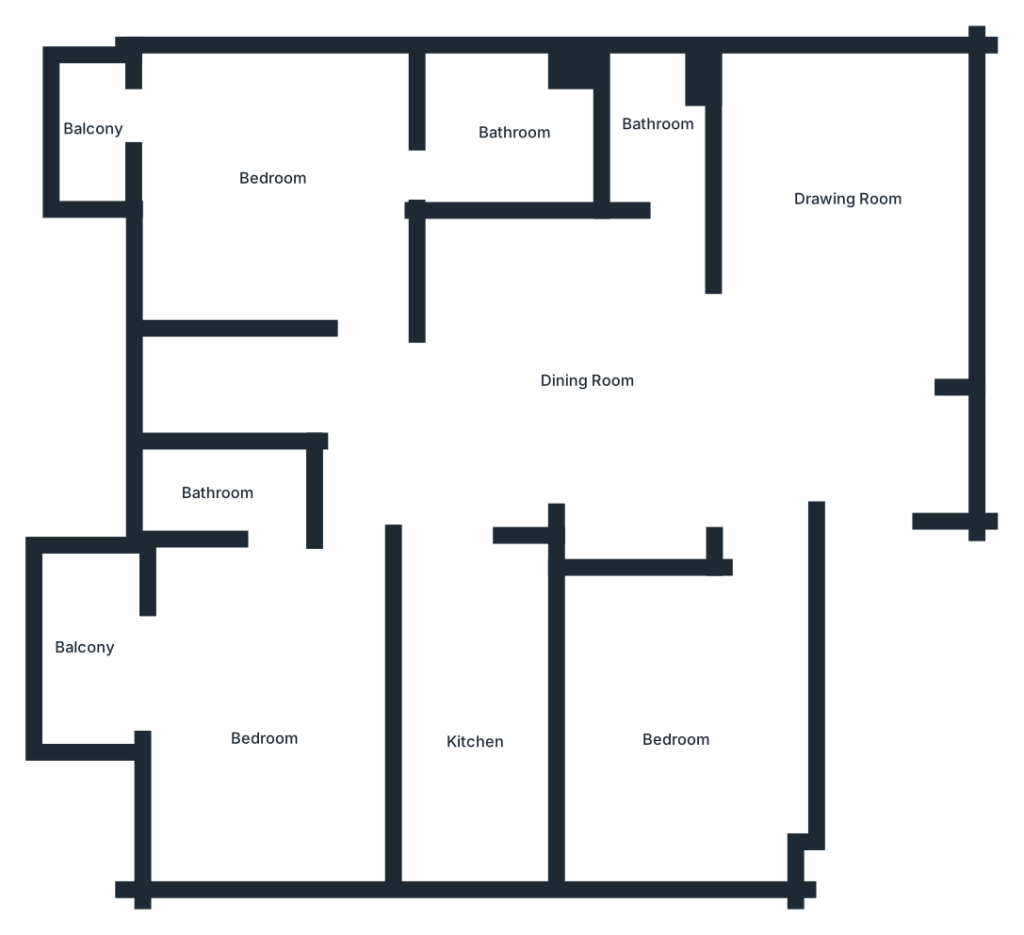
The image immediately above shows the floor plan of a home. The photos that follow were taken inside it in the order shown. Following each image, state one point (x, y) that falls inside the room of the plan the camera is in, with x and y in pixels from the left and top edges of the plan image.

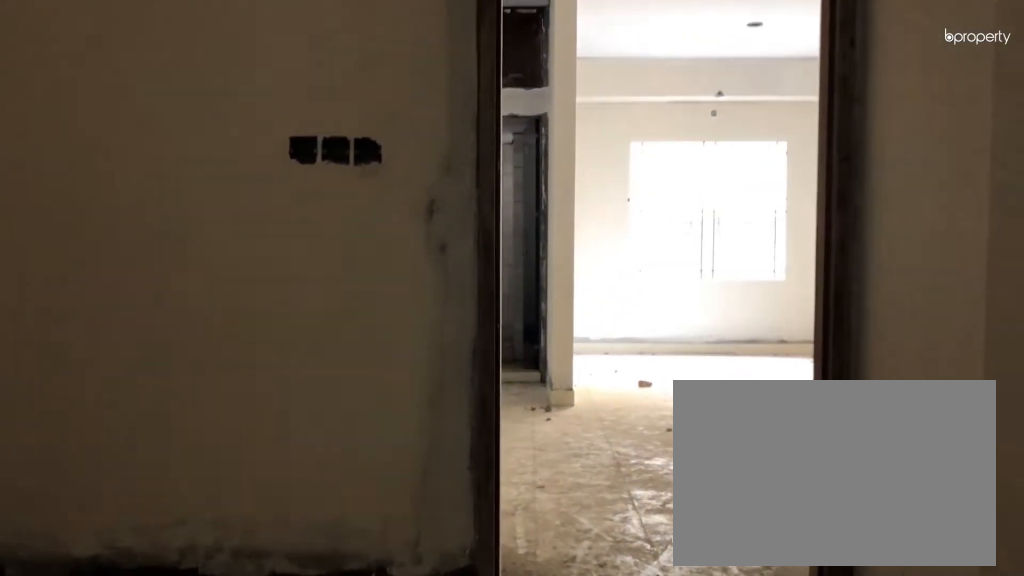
(685, 734)
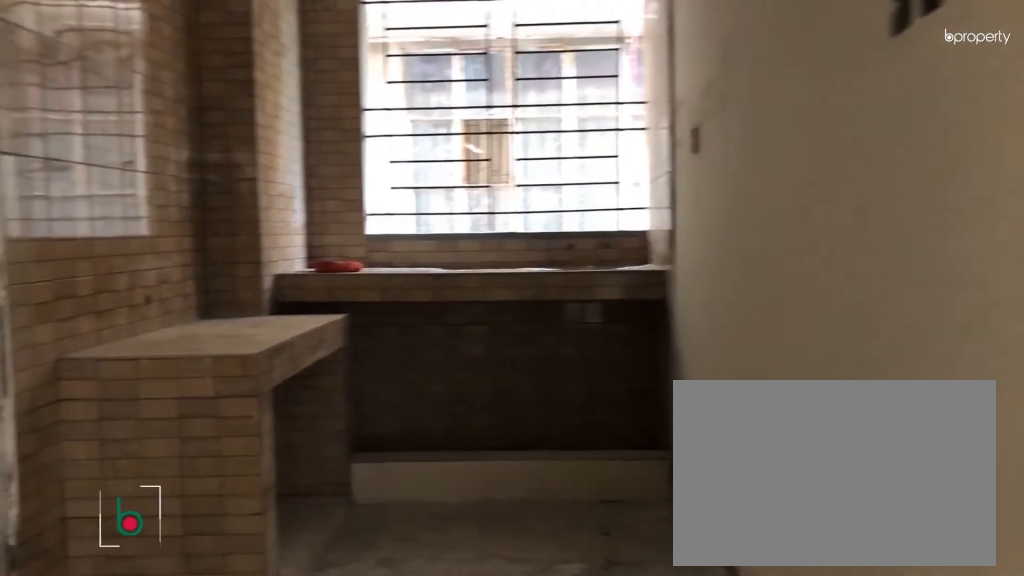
(486, 737)
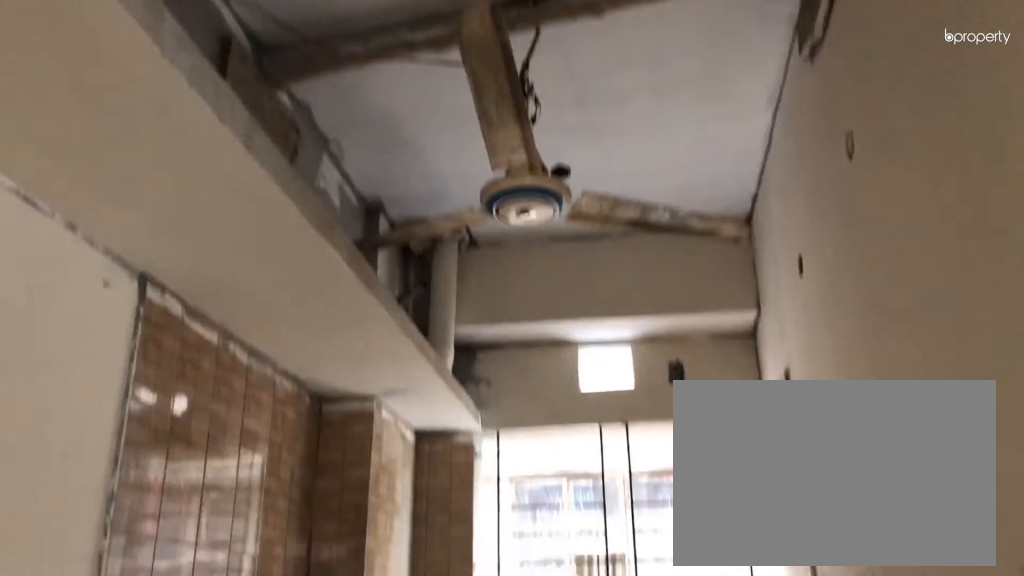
(486, 737)
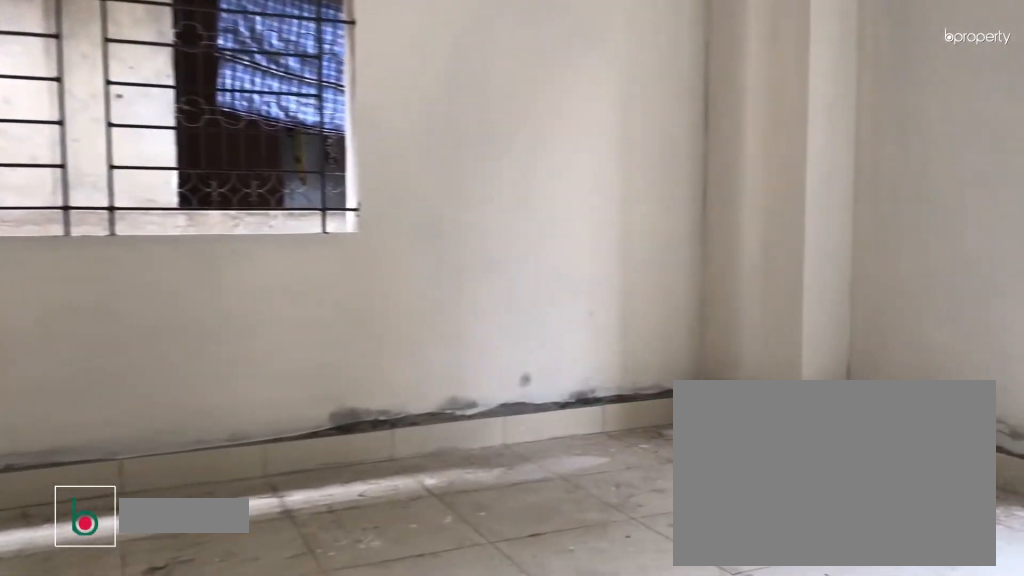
(263, 704)
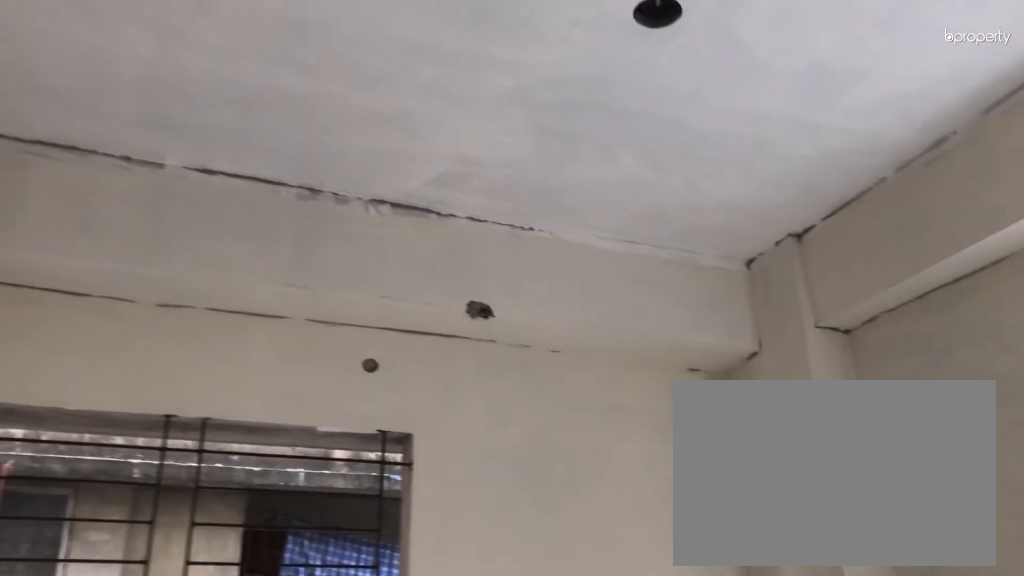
(263, 704)
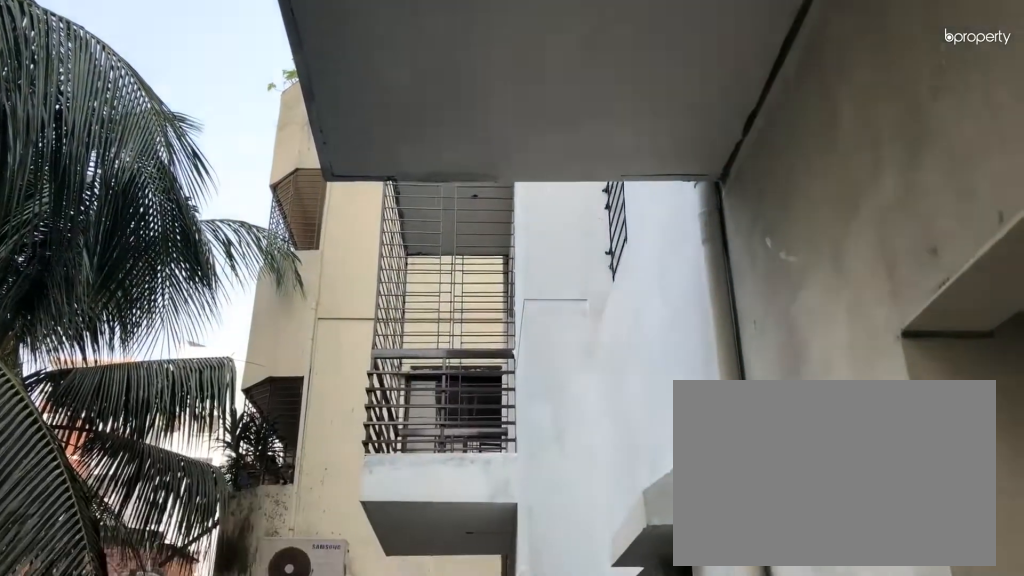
(85, 643)
